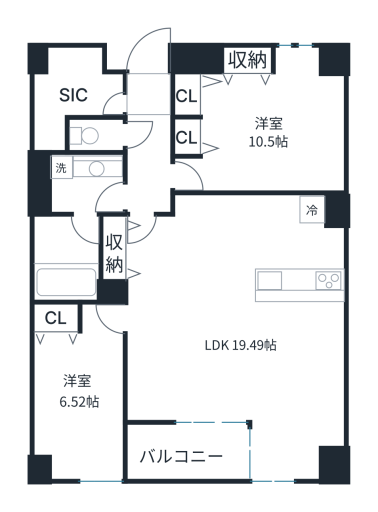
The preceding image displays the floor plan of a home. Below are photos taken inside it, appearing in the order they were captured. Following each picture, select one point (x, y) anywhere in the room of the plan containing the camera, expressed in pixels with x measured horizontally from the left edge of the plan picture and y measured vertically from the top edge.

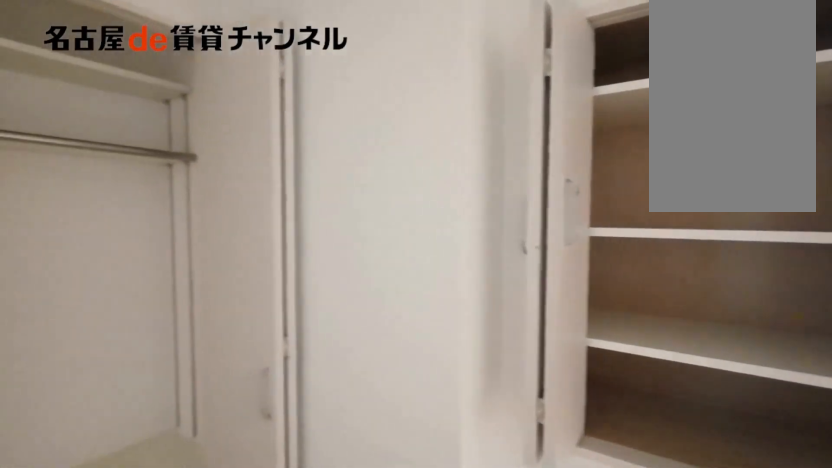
(257, 119)
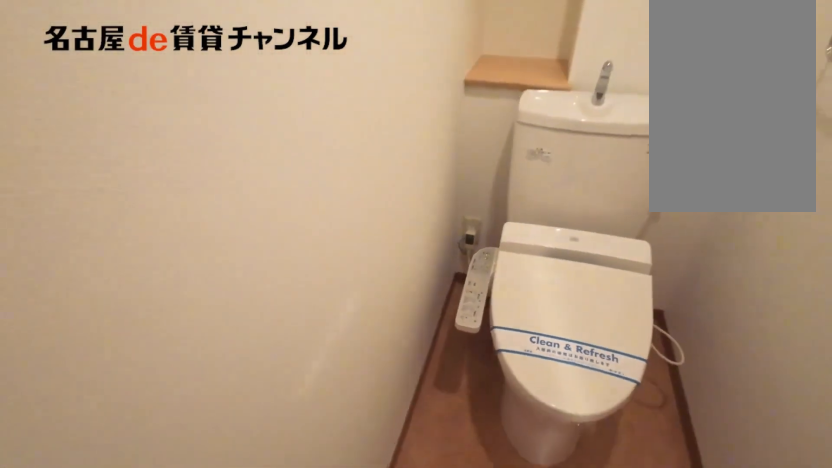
(94, 135)
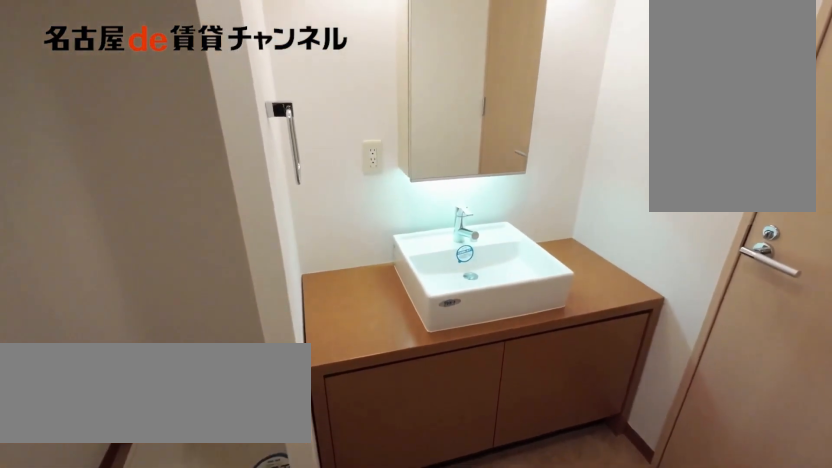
(83, 183)
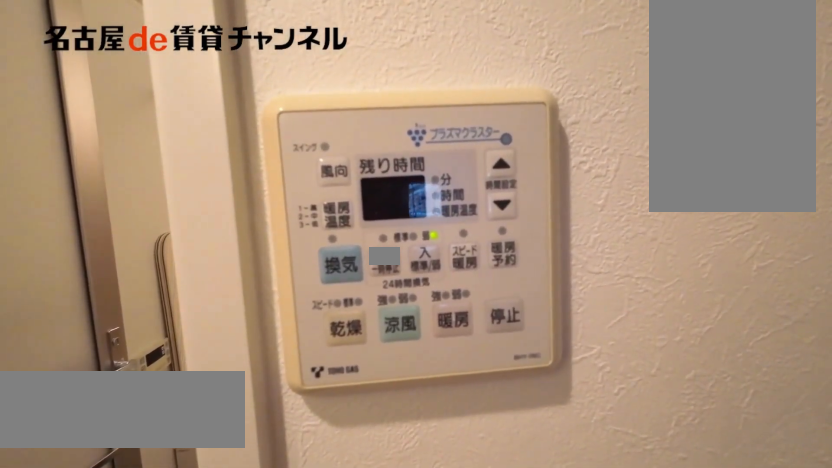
(83, 183)
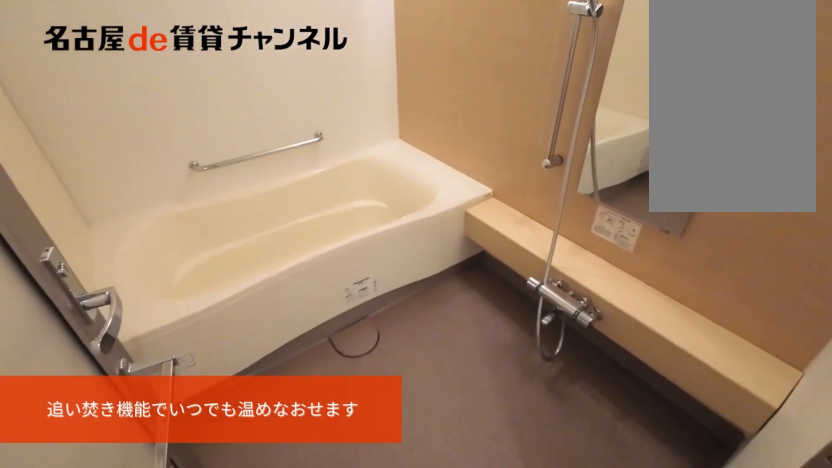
(70, 257)
